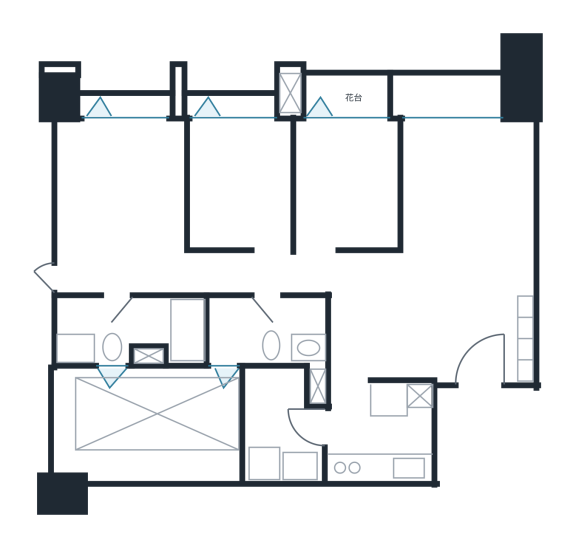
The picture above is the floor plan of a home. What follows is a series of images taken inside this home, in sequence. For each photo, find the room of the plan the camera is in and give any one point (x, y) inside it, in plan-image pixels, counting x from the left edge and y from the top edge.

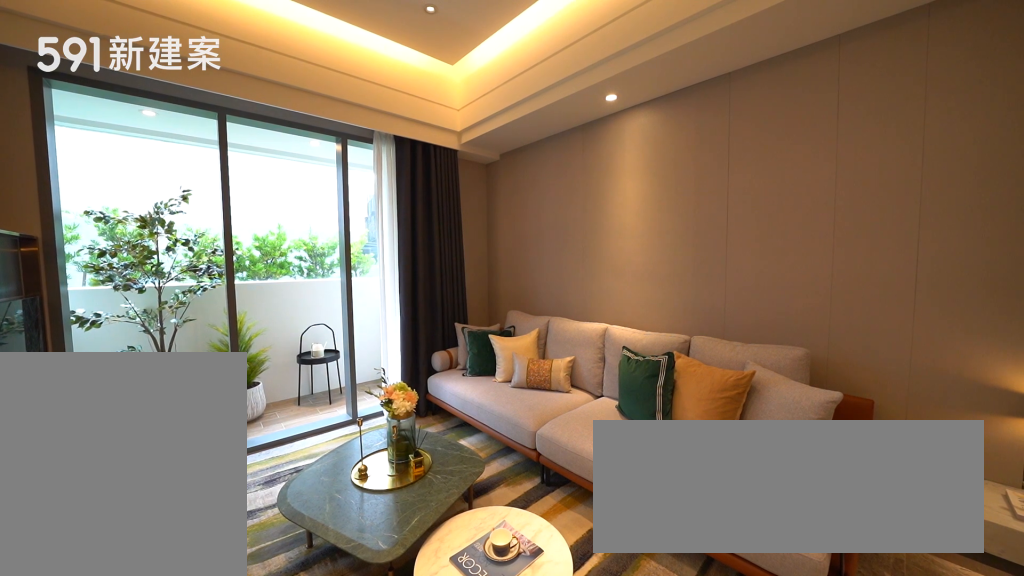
(467, 183)
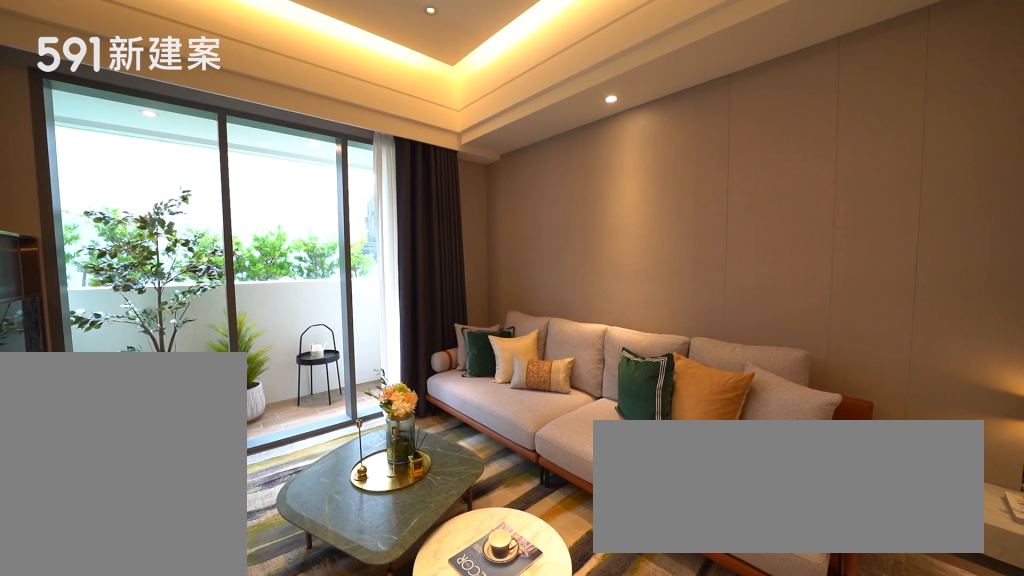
(467, 183)
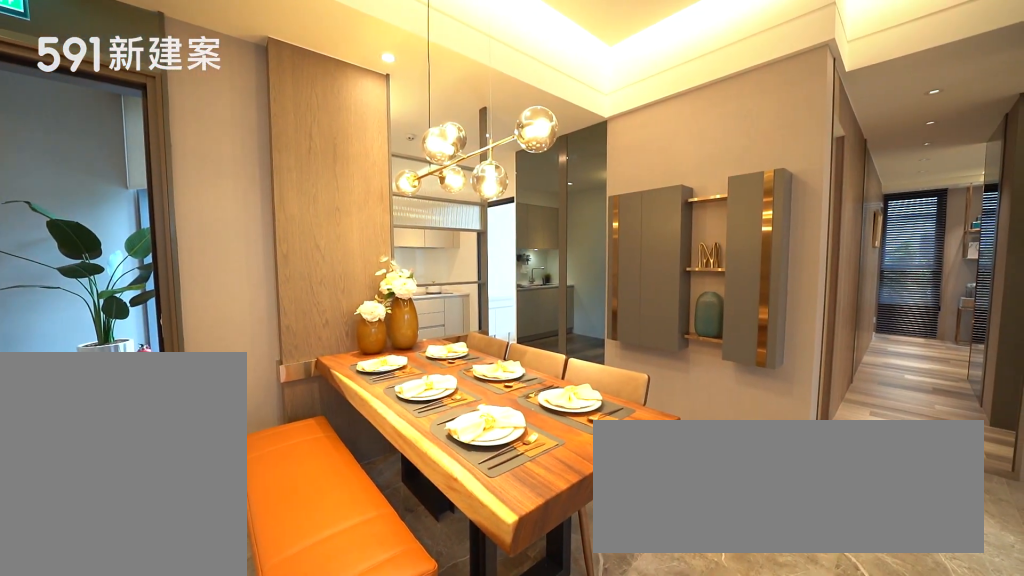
(409, 321)
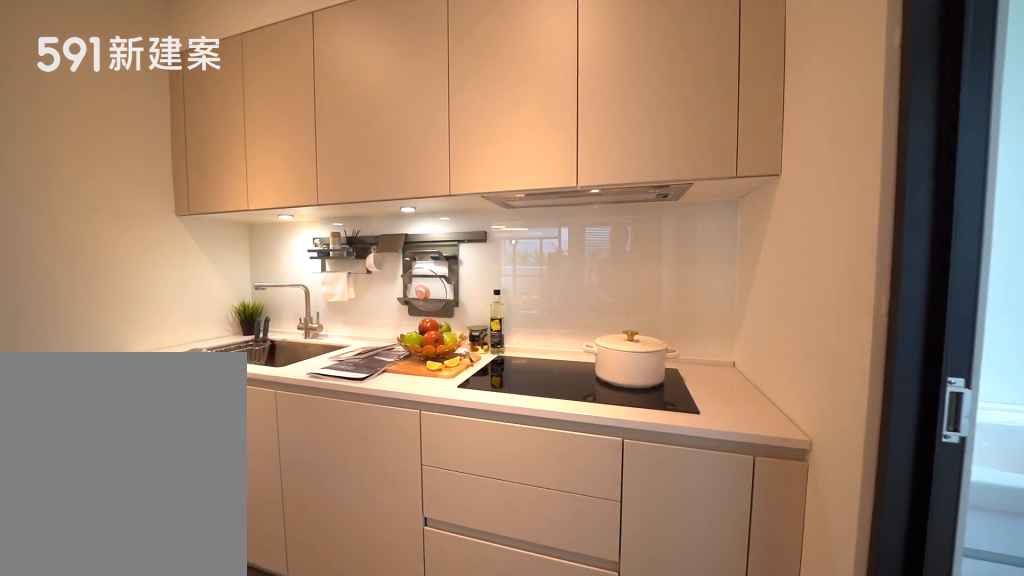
(384, 432)
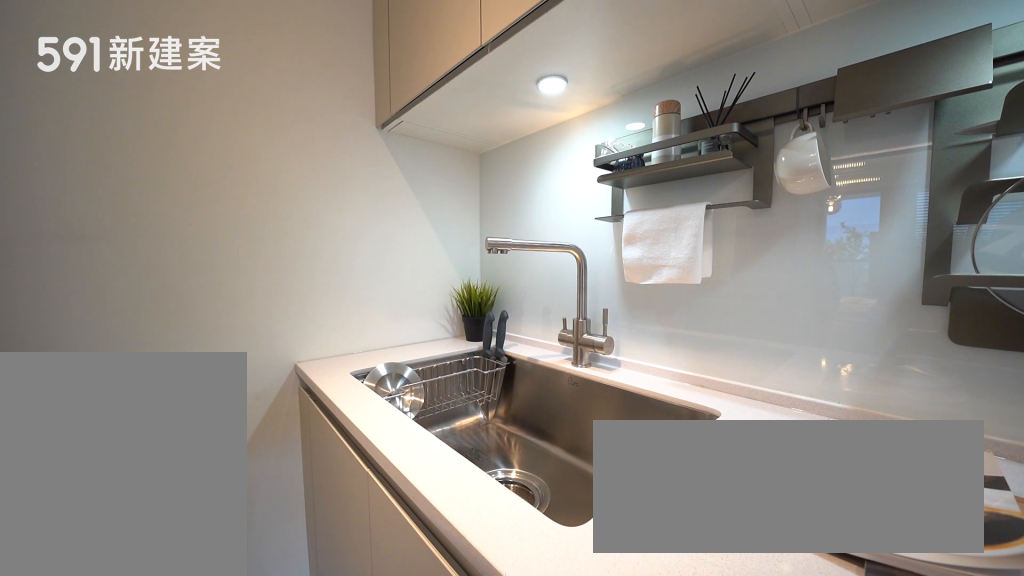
(384, 432)
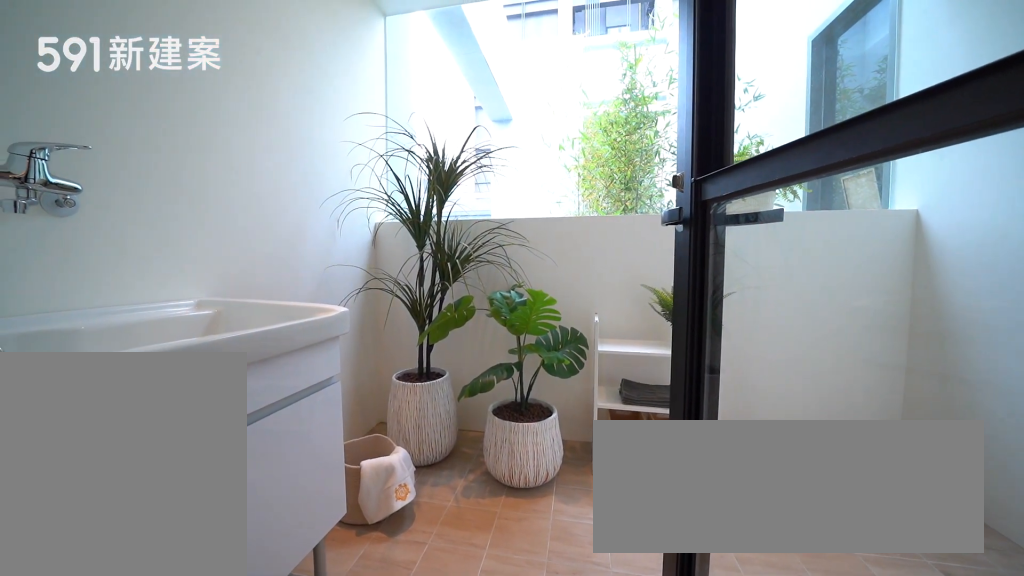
(286, 423)
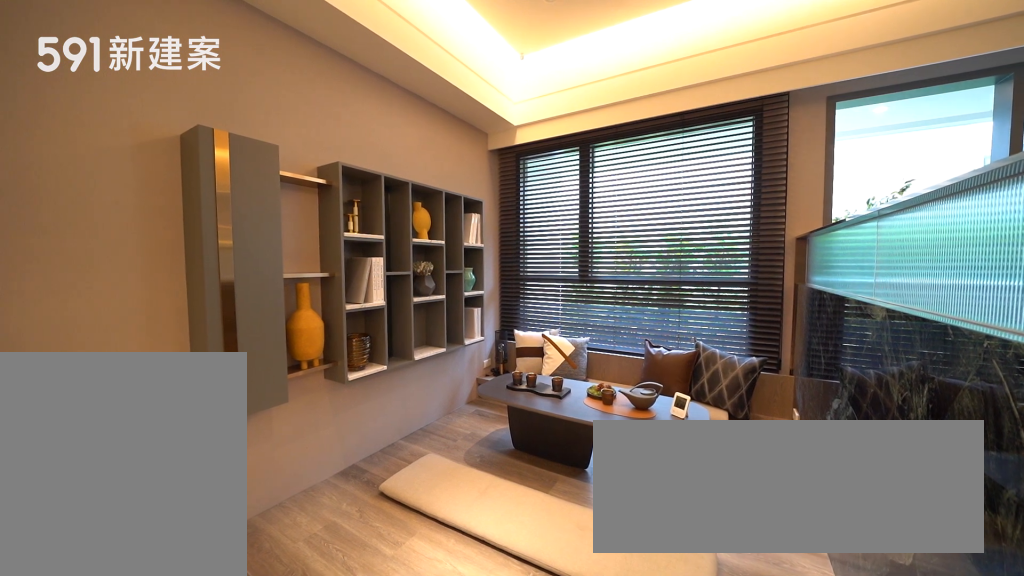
(344, 181)
